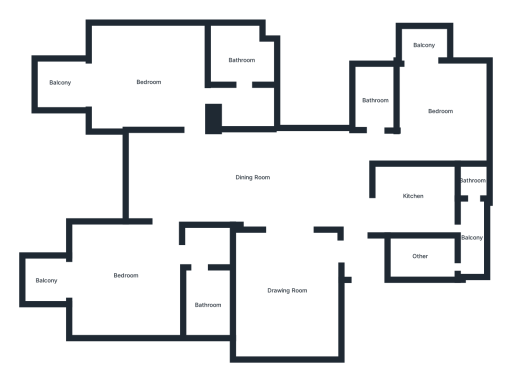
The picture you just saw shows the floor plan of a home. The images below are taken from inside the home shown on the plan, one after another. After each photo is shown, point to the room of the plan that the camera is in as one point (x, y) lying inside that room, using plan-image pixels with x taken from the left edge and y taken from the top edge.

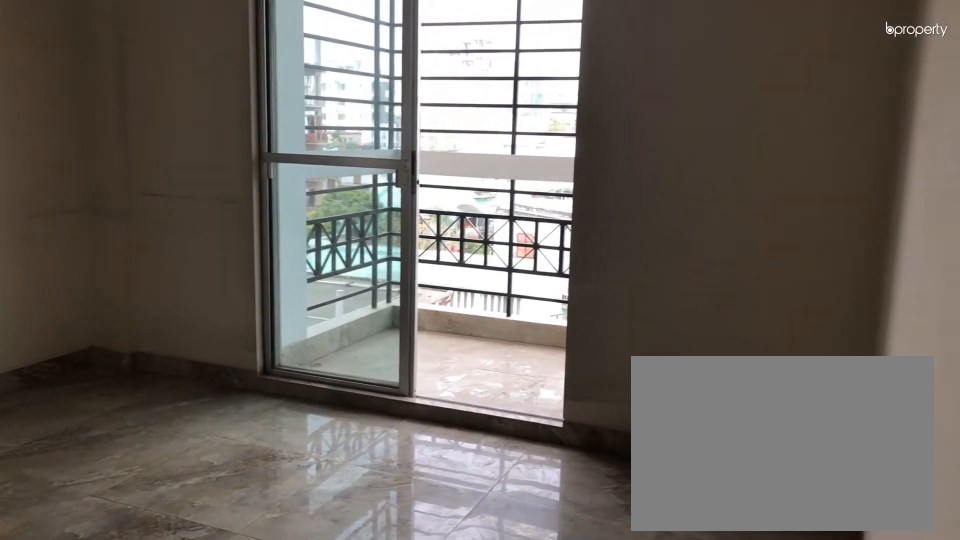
(125, 274)
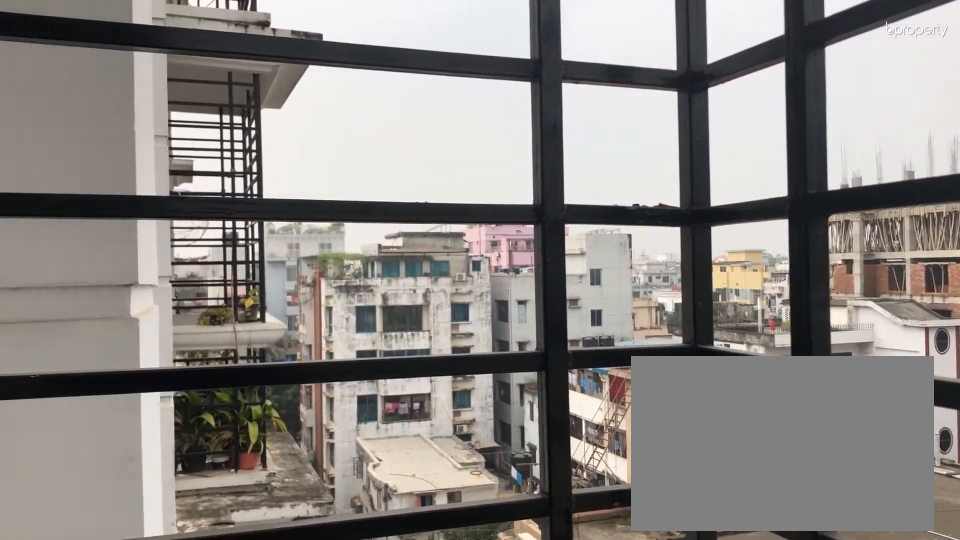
(45, 280)
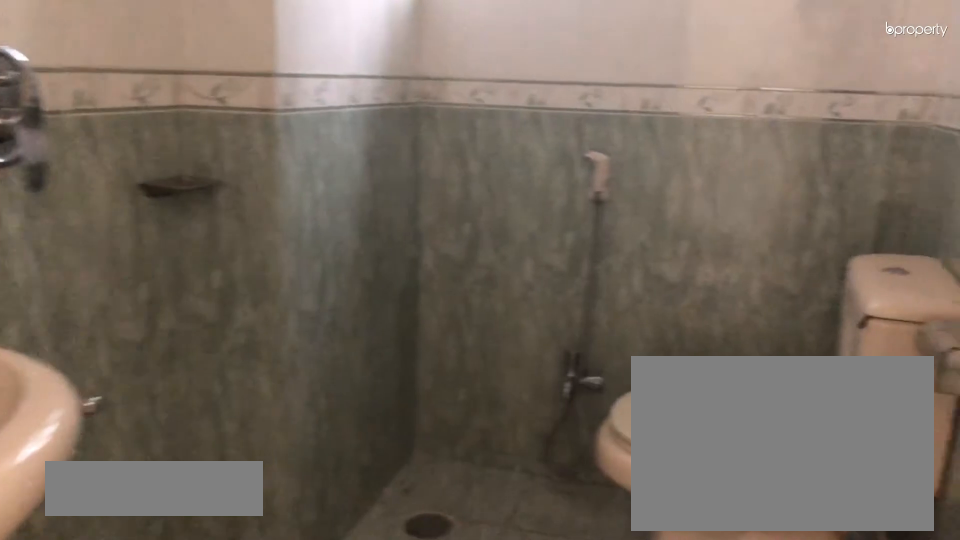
(206, 304)
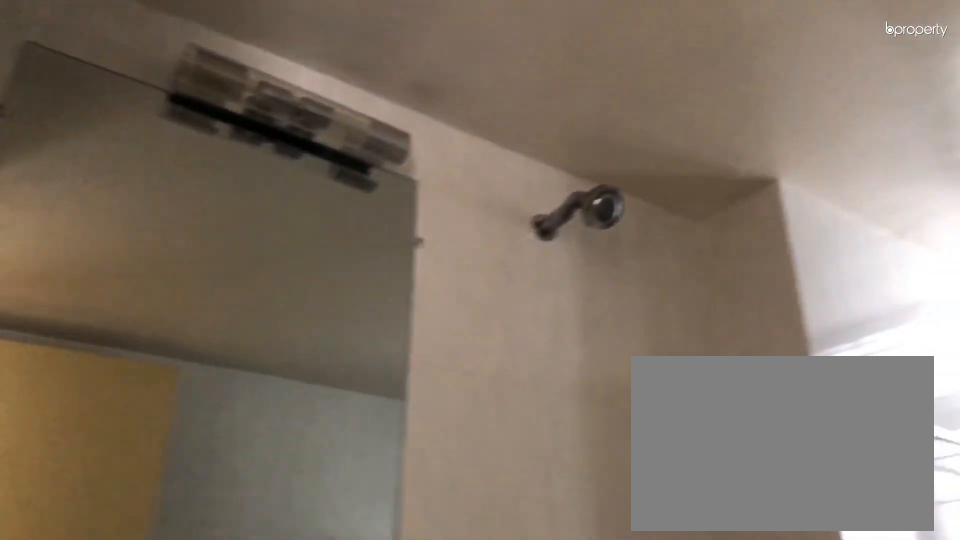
(206, 304)
